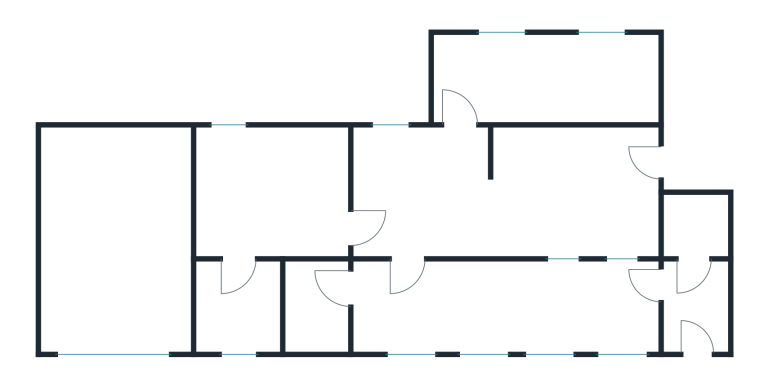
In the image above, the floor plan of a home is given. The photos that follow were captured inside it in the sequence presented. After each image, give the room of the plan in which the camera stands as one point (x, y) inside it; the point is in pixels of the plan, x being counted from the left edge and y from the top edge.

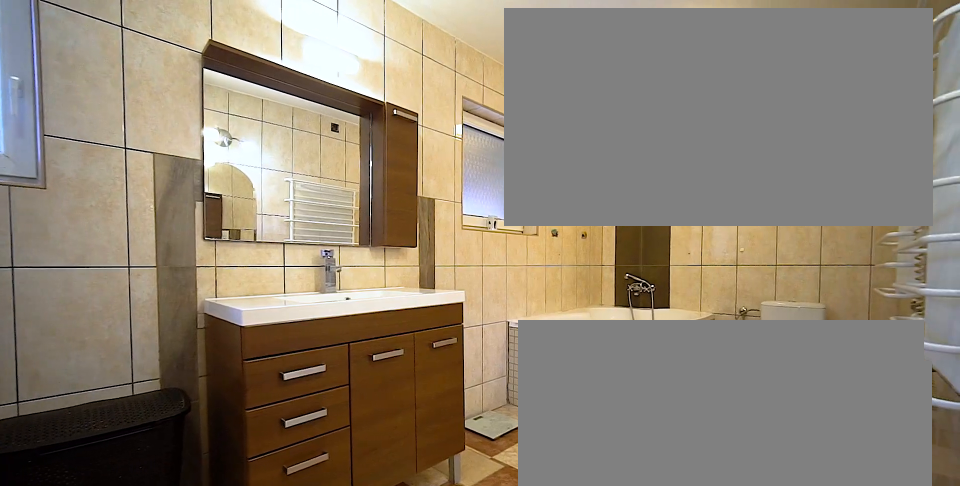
(547, 79)
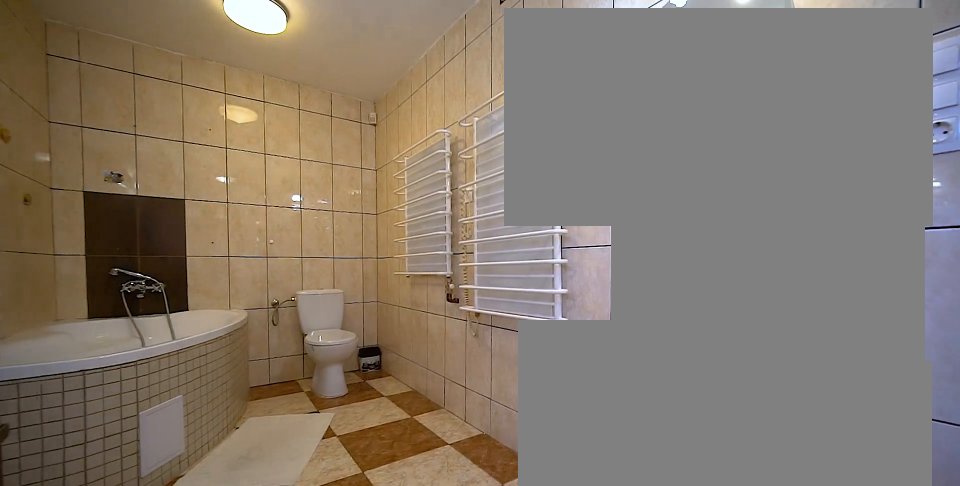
(547, 80)
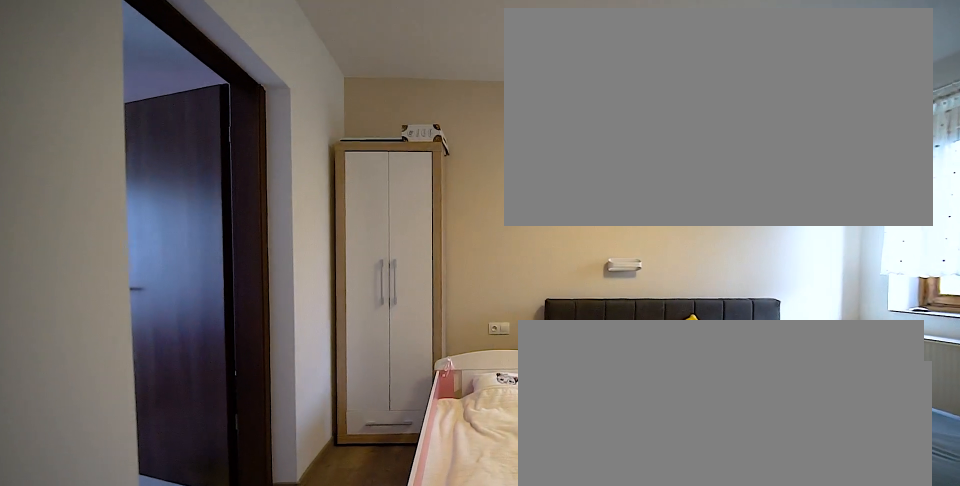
(275, 196)
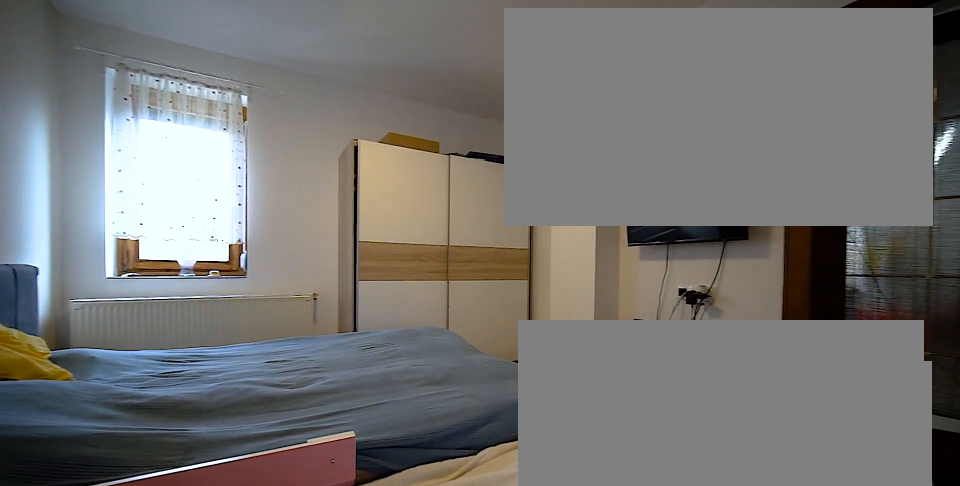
(275, 196)
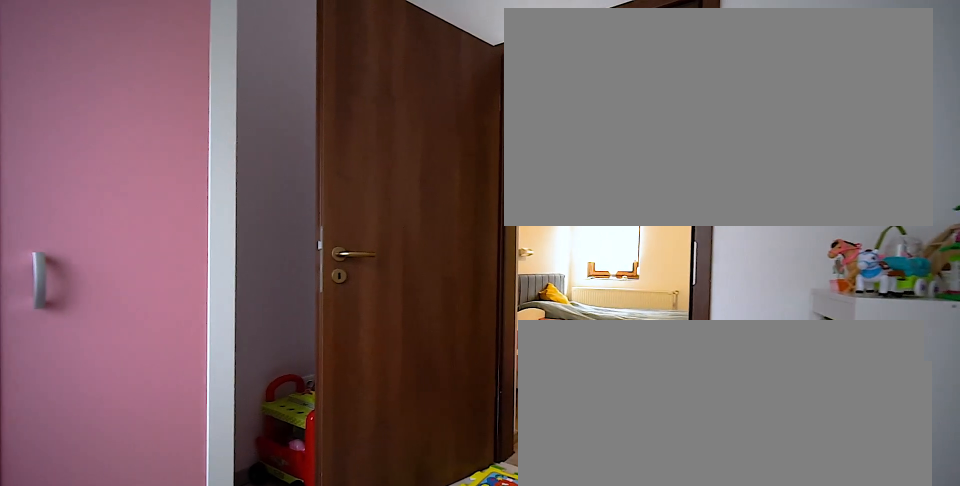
(239, 309)
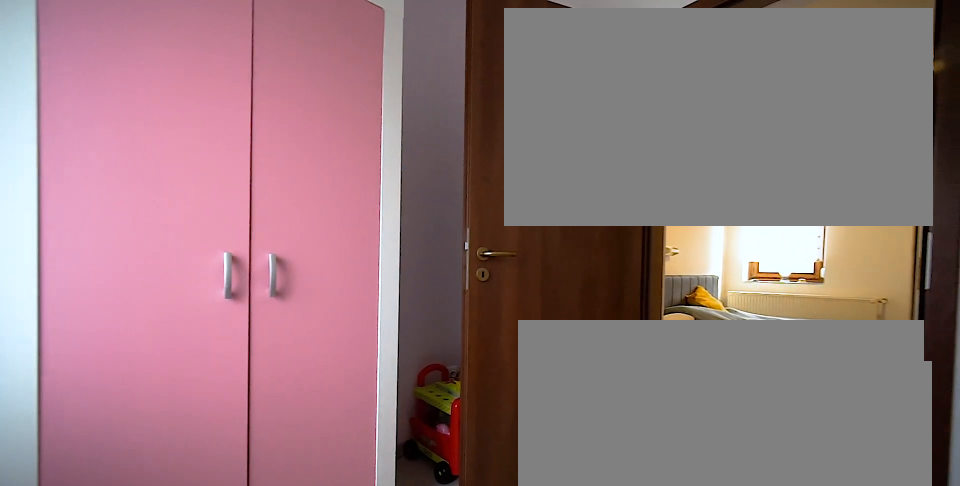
(238, 309)
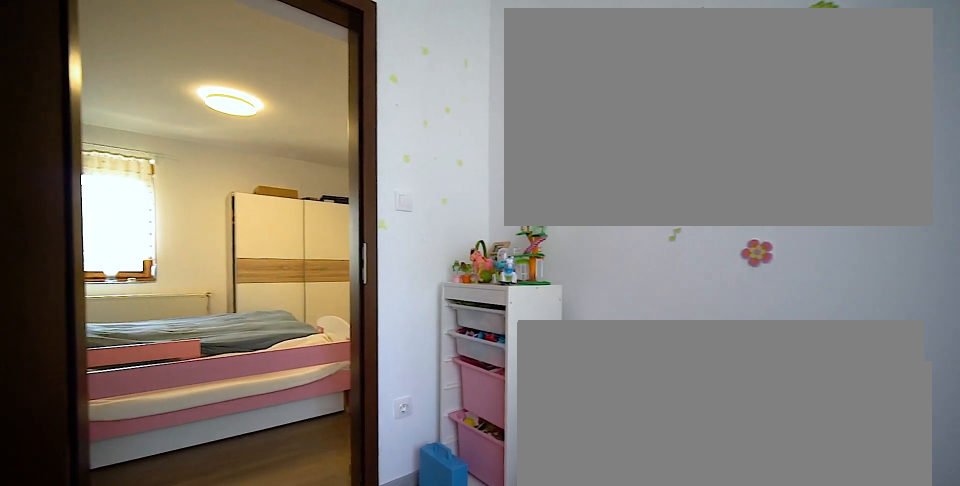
(239, 309)
